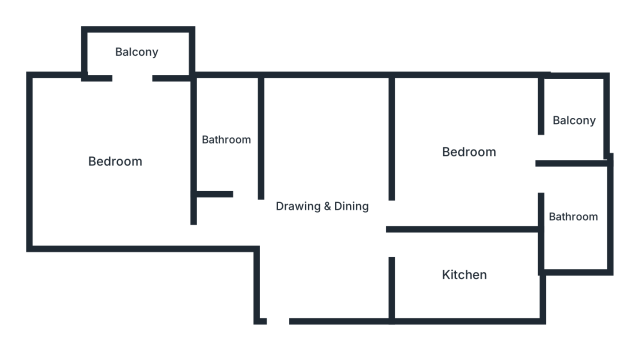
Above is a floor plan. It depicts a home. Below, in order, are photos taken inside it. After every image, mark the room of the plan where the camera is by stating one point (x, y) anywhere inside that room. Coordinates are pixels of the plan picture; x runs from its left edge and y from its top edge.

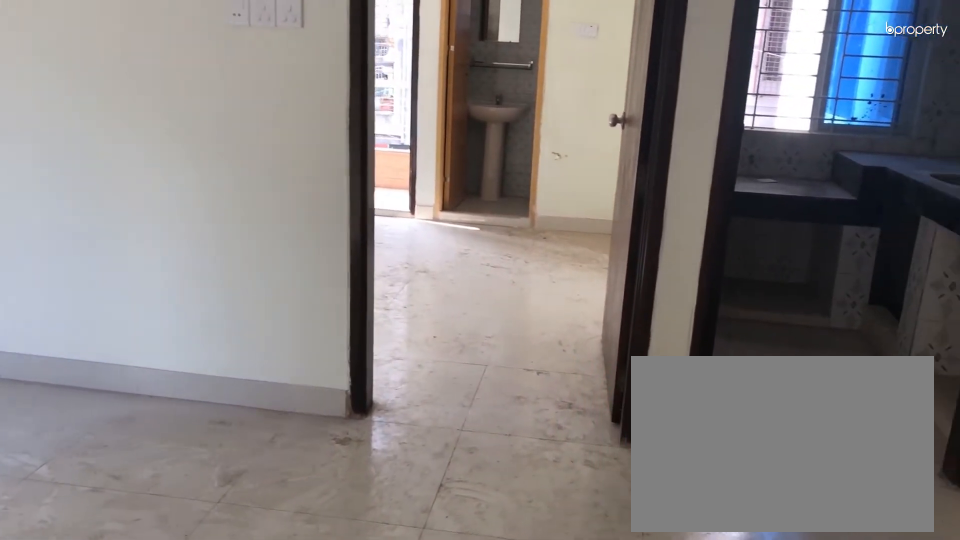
(326, 209)
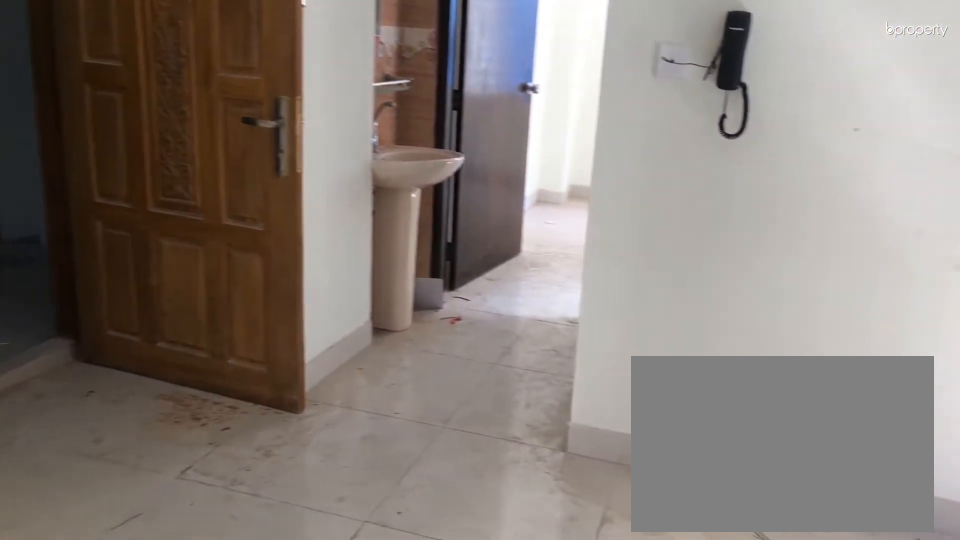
(326, 209)
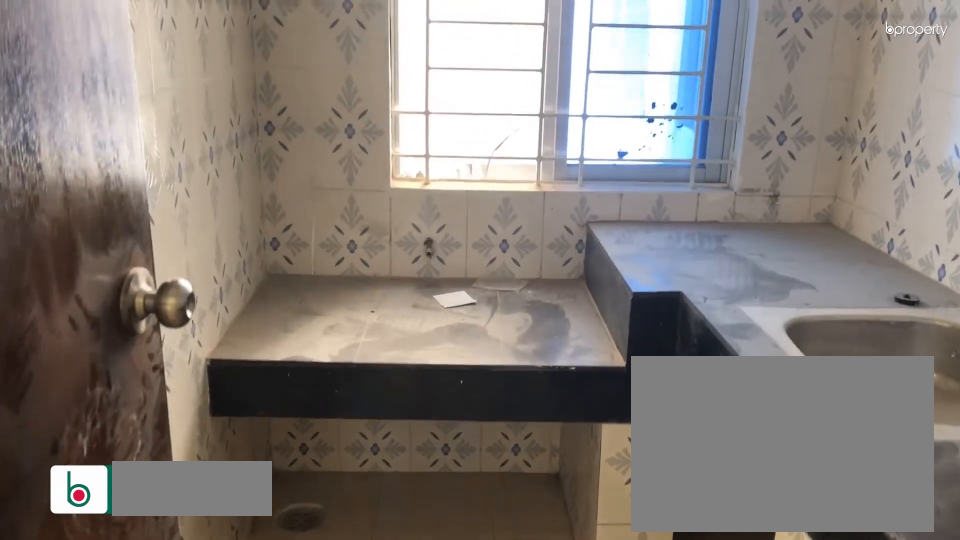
(464, 275)
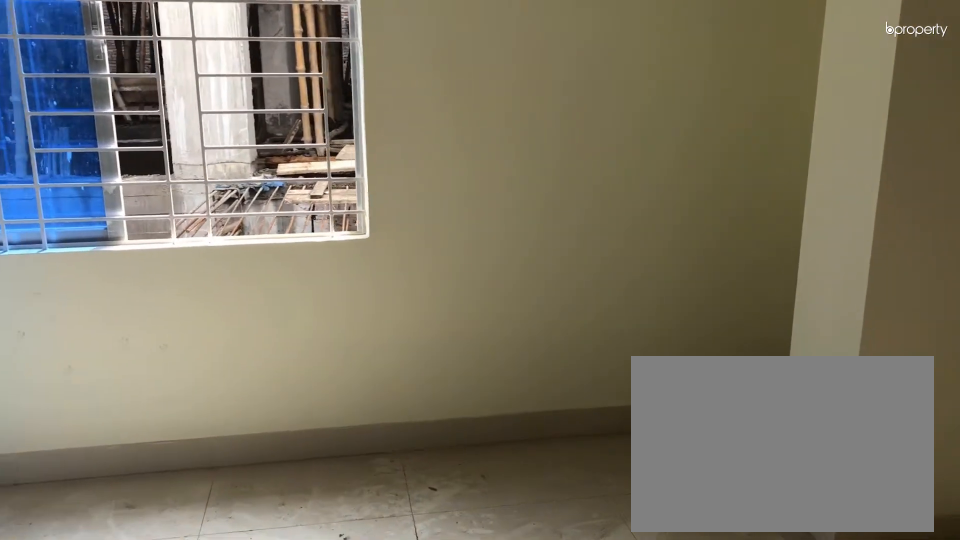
(467, 151)
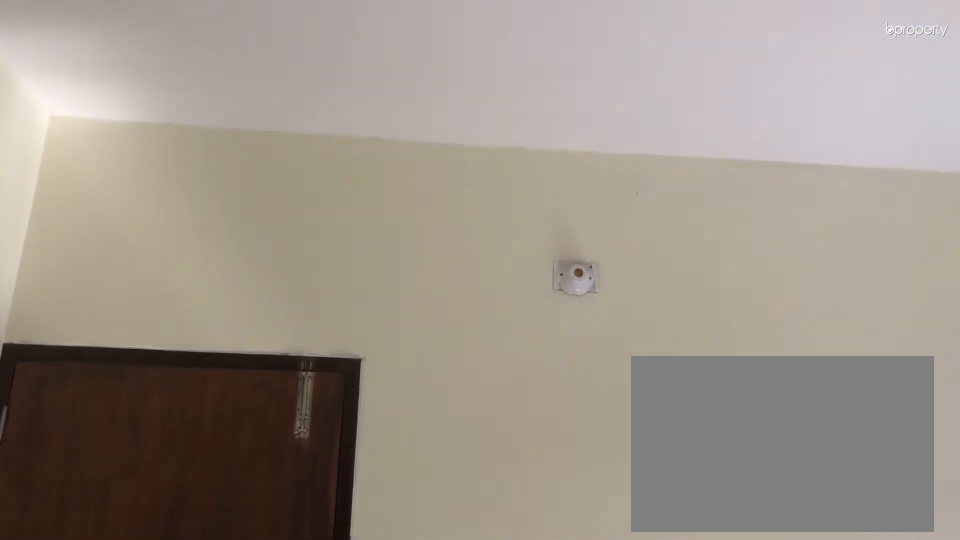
(467, 151)
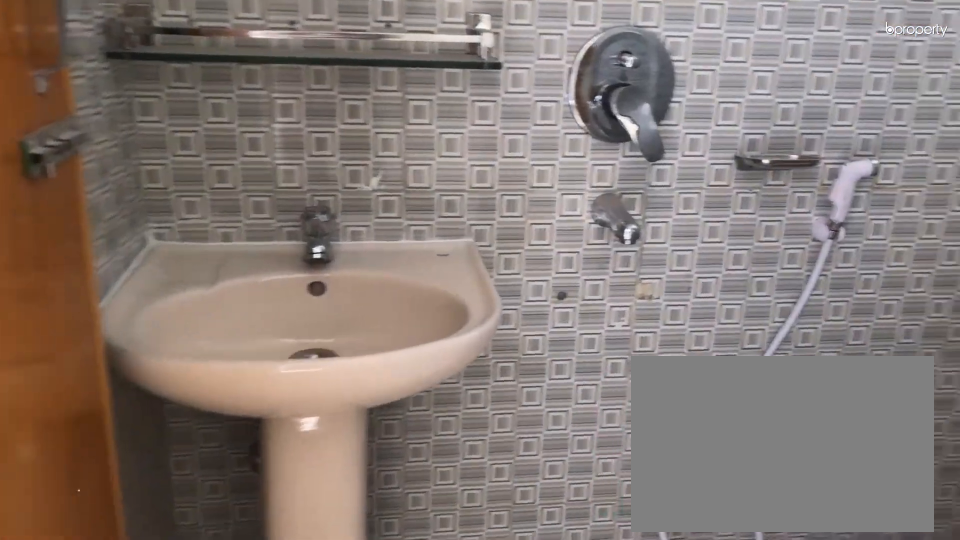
(572, 217)
